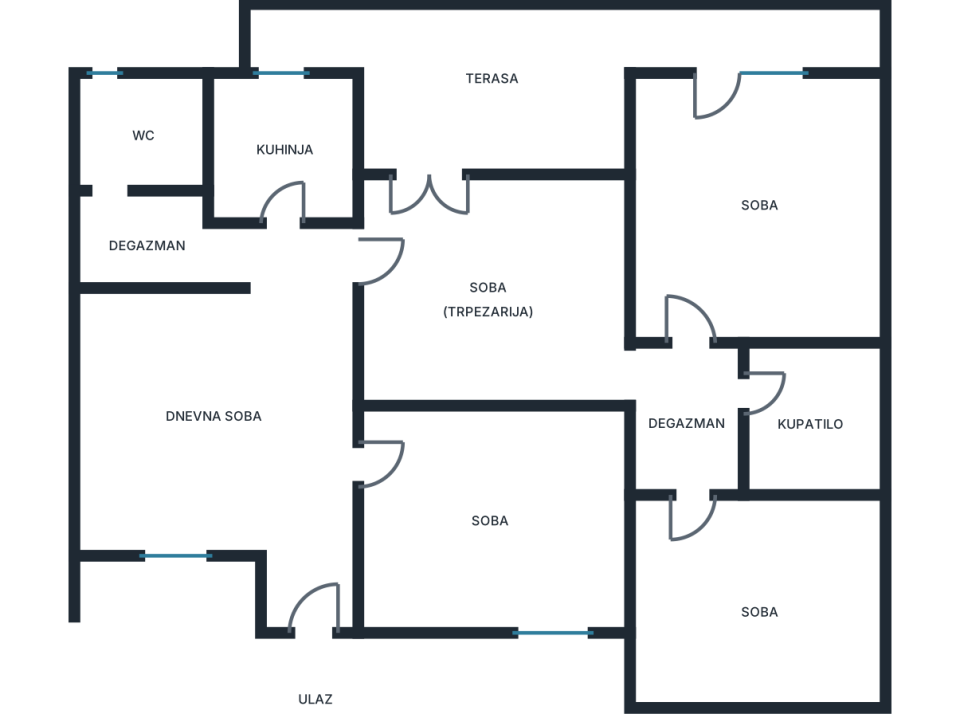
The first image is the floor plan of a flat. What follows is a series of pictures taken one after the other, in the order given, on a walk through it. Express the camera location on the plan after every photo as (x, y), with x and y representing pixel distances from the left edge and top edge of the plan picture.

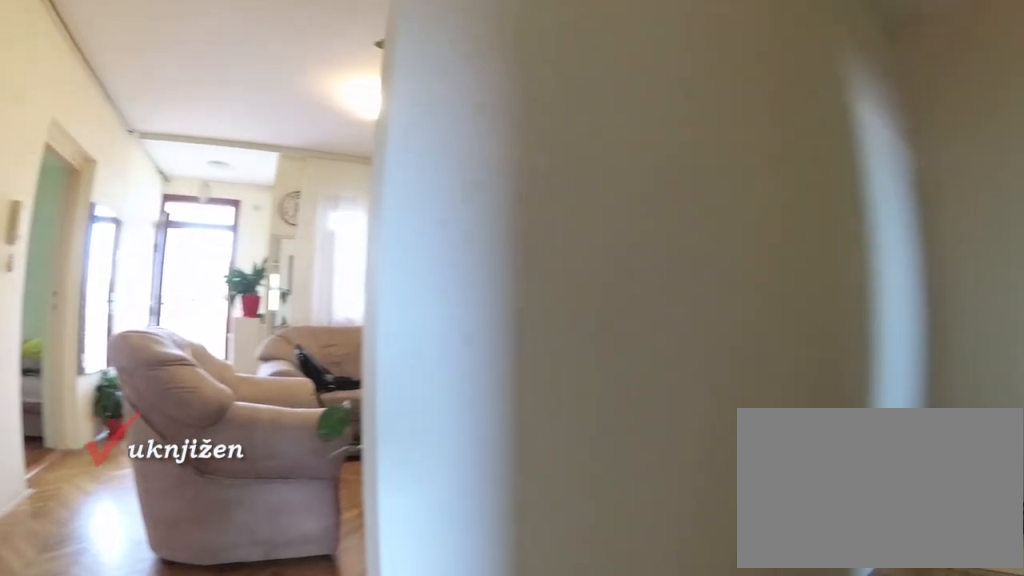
(290, 224)
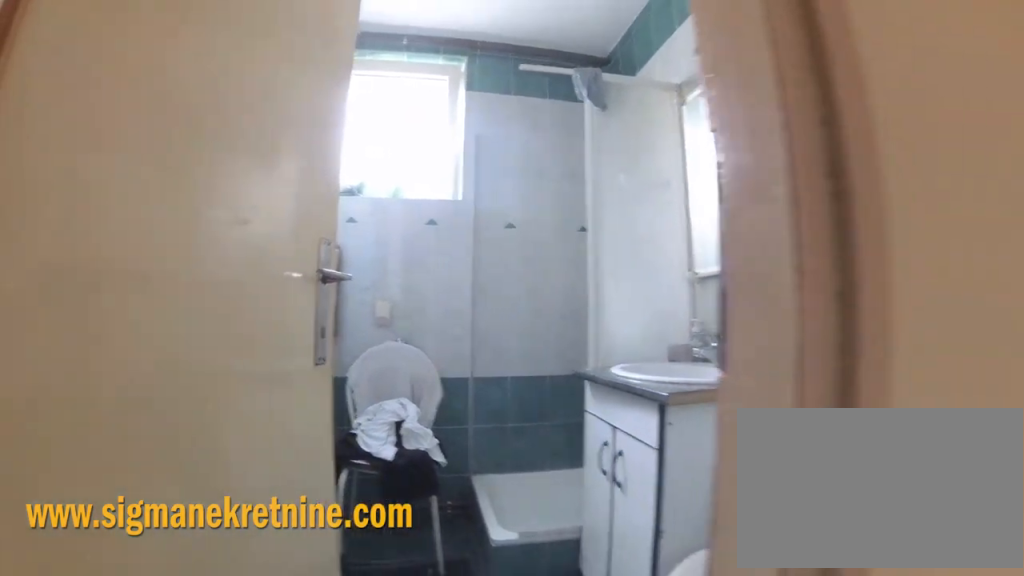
(128, 260)
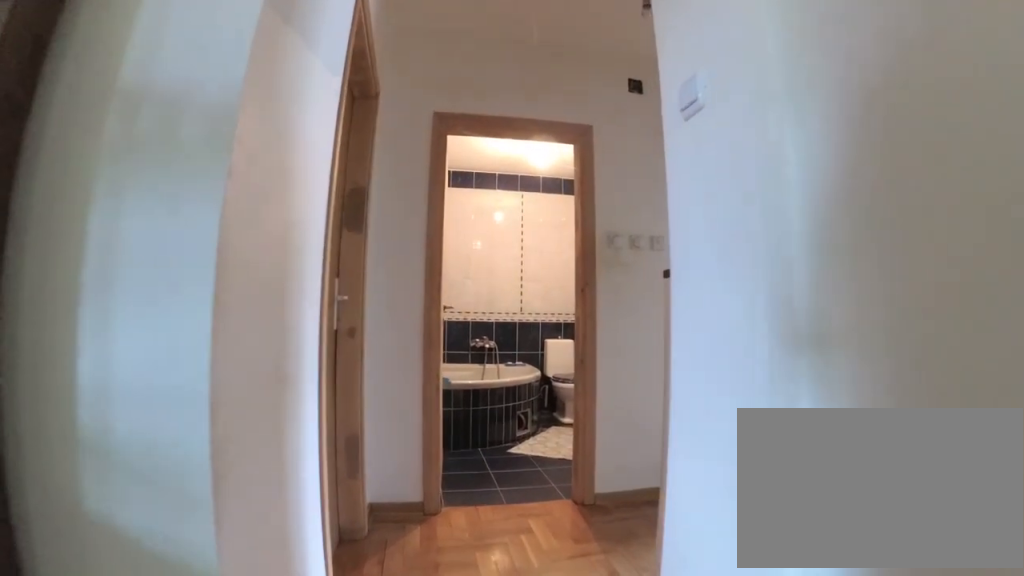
(529, 352)
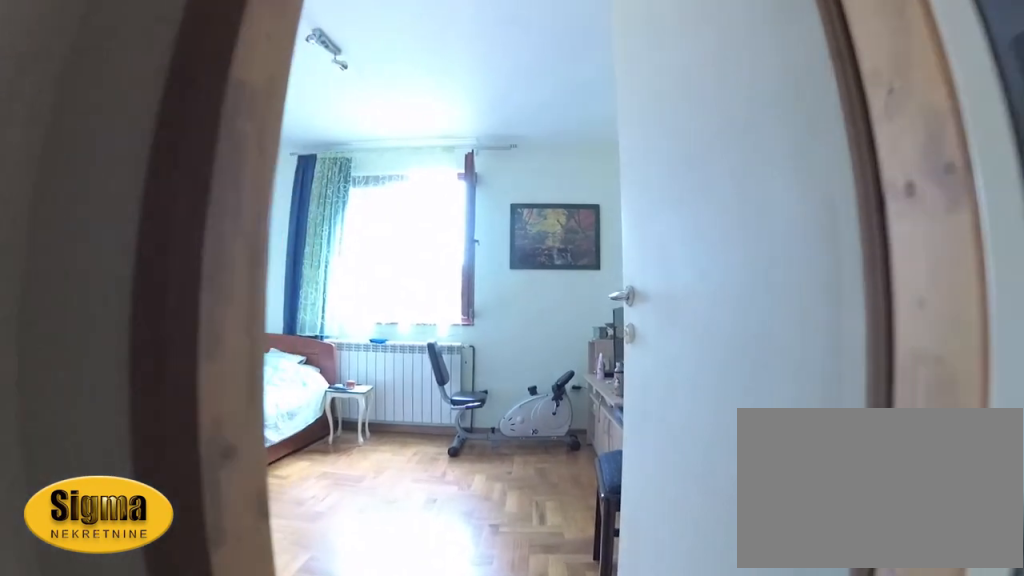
(691, 431)
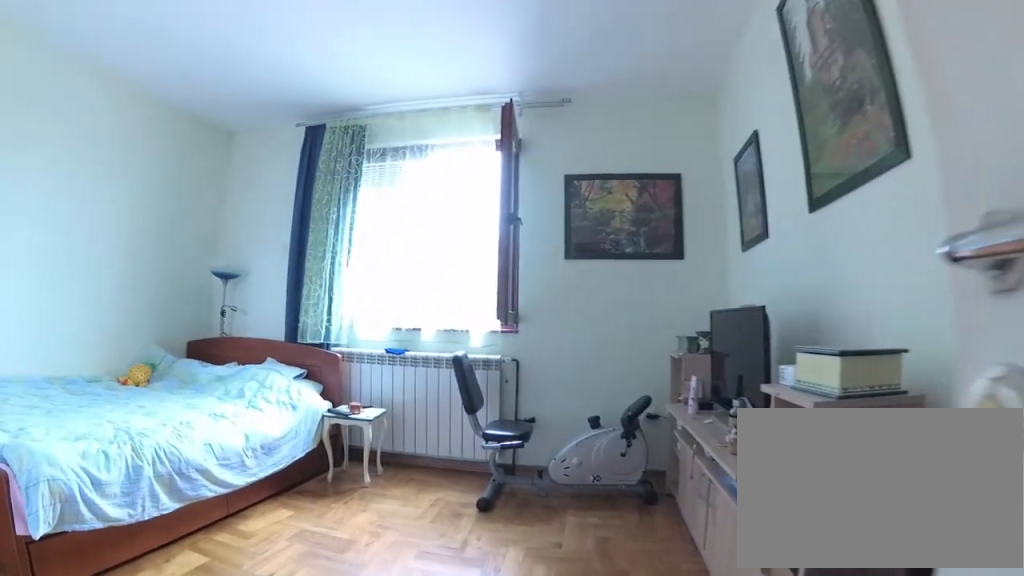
(690, 478)
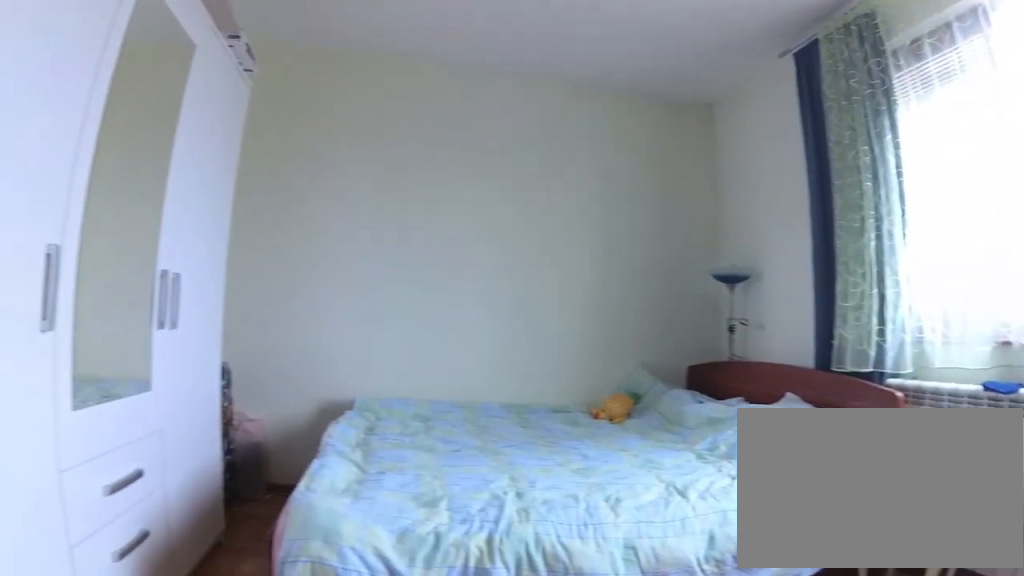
(657, 606)
